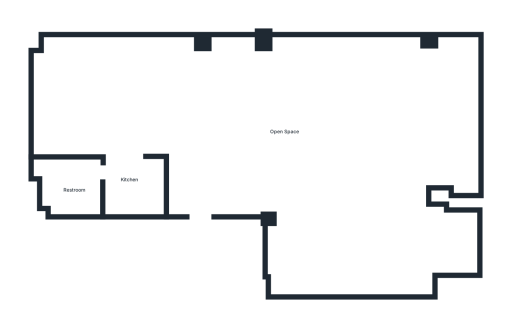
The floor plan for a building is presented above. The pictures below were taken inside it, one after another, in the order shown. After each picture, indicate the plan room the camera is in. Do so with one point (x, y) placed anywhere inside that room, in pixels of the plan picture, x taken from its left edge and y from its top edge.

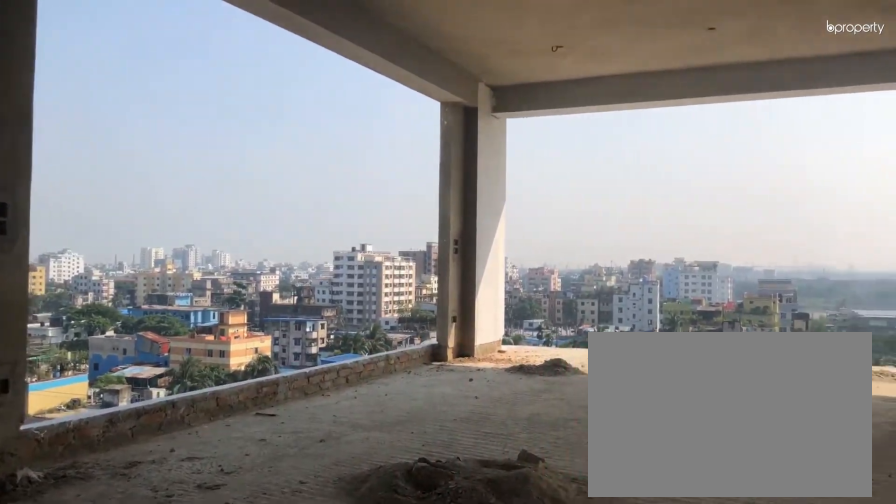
(279, 115)
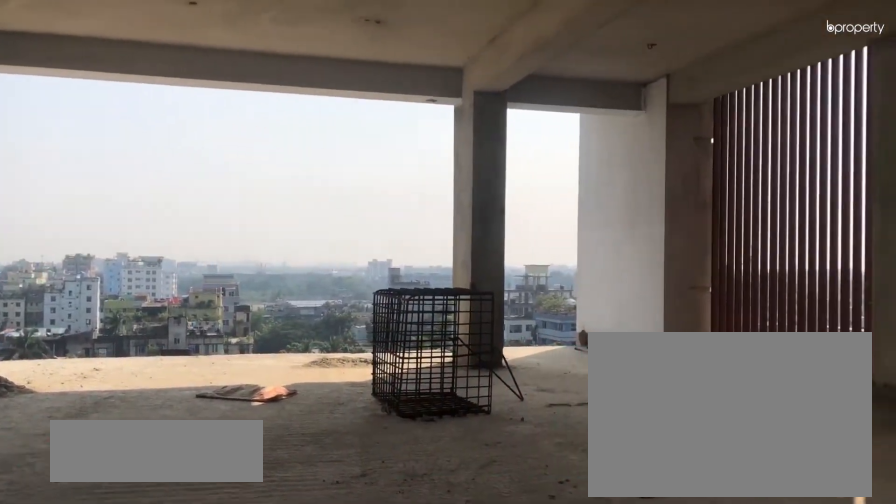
(279, 115)
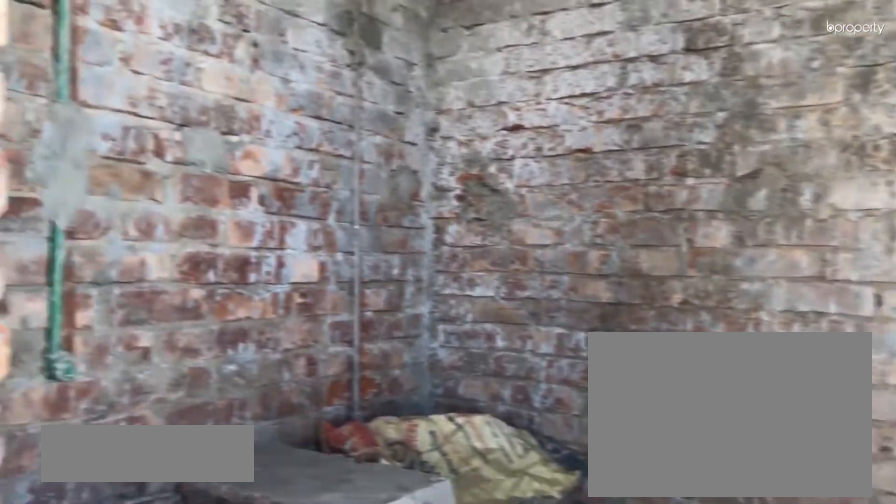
(129, 189)
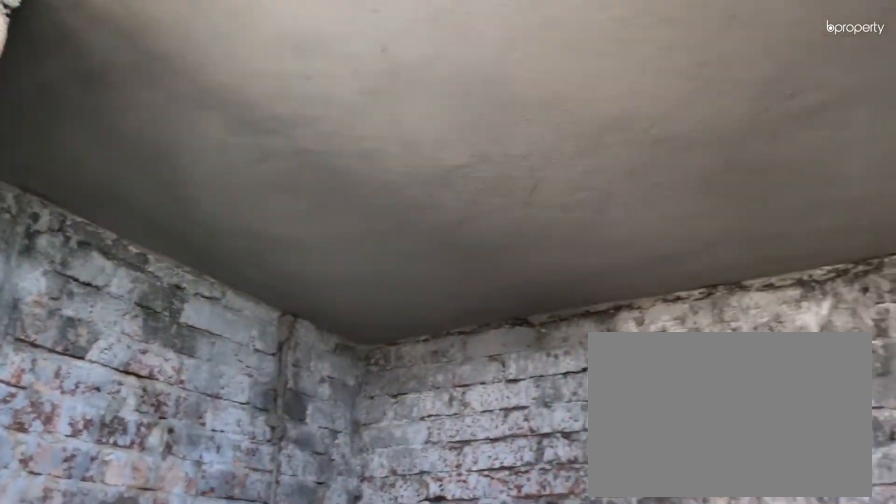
(129, 189)
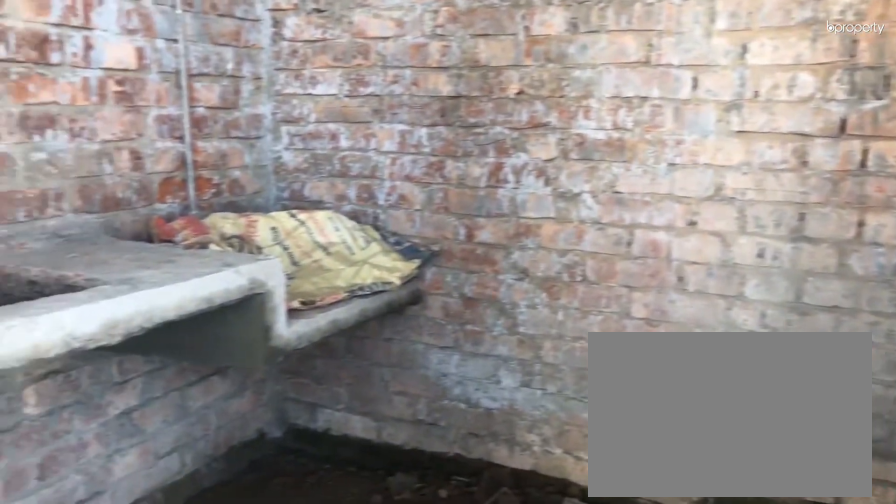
(129, 189)
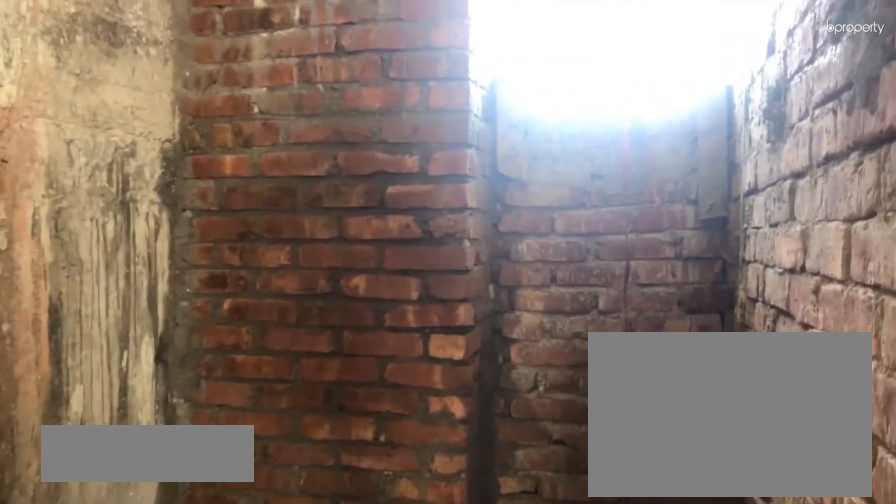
(74, 189)
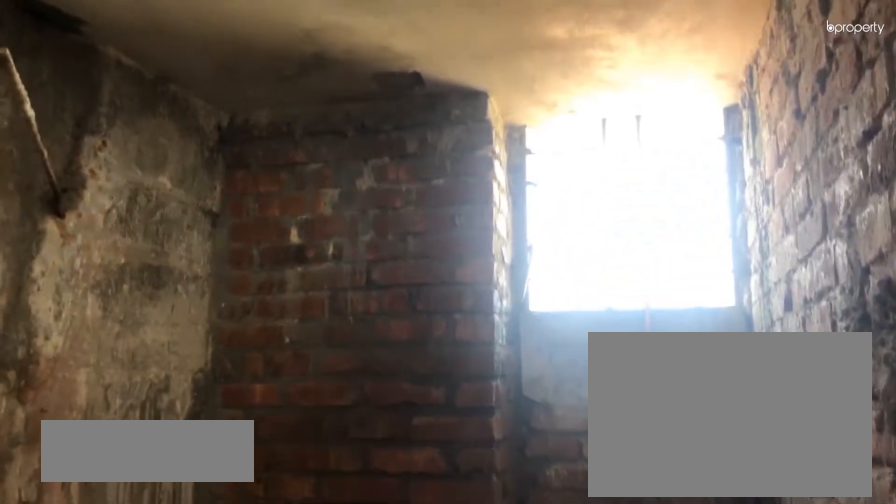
(74, 189)
